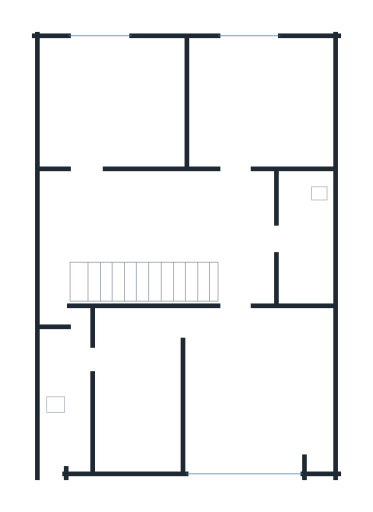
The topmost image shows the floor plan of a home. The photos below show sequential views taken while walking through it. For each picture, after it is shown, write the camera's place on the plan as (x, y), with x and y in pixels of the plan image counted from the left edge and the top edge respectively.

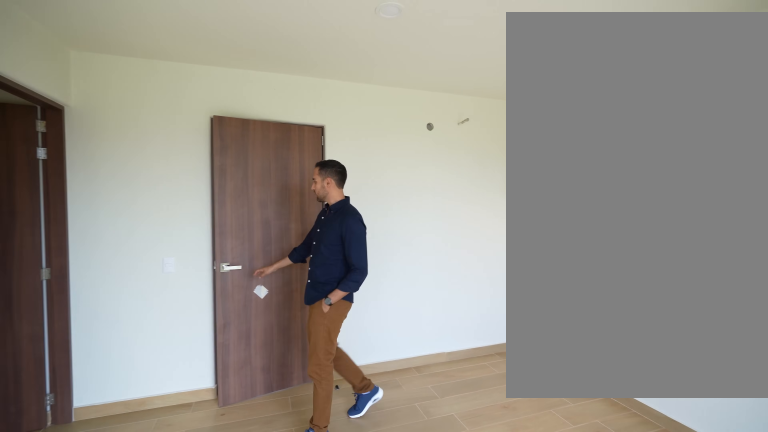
(201, 454)
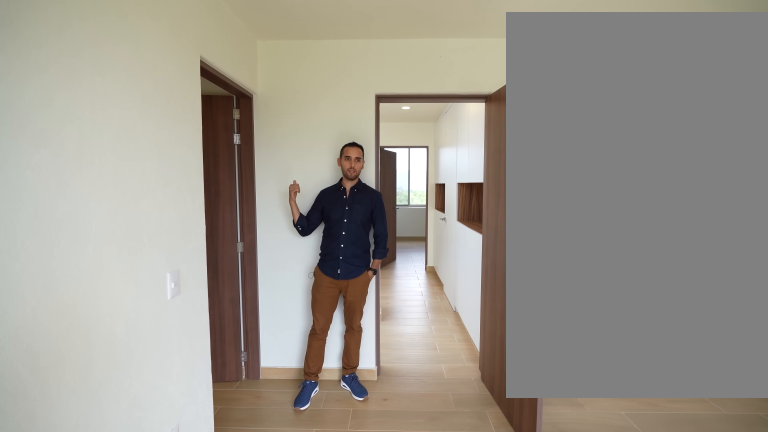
(227, 459)
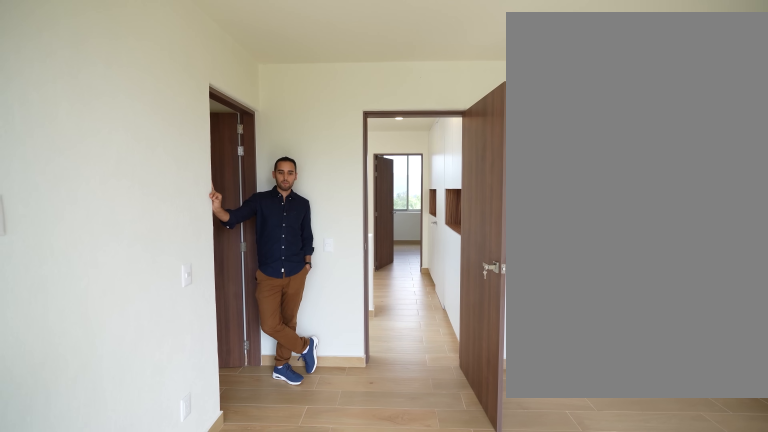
(230, 459)
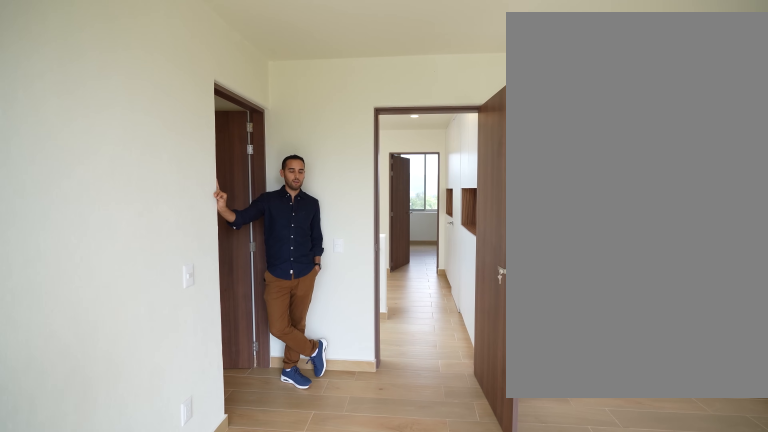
(230, 459)
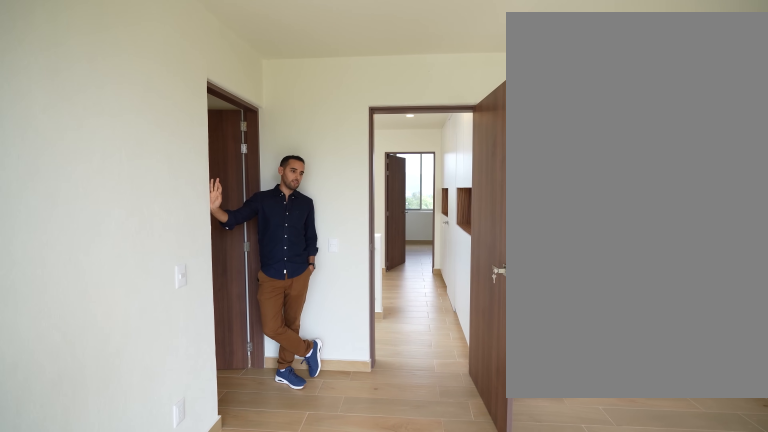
(230, 459)
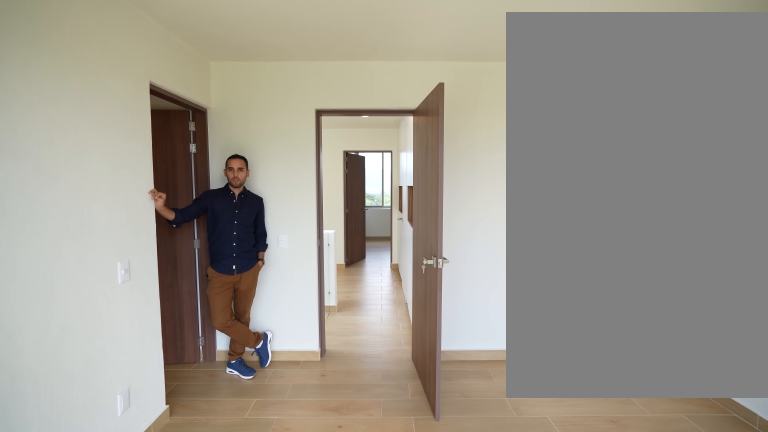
(232, 459)
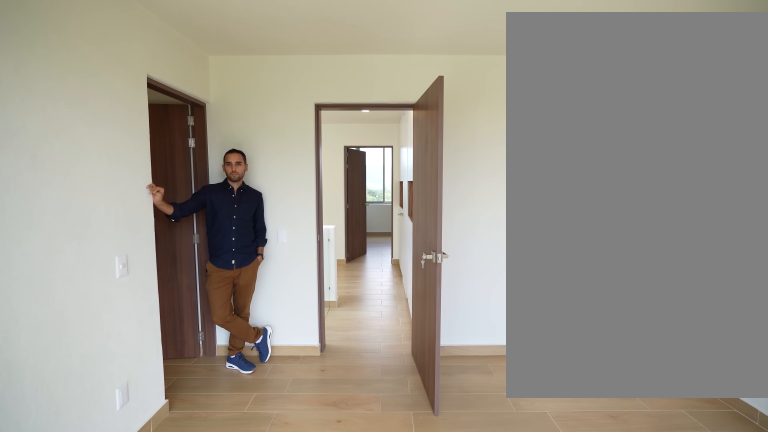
(236, 453)
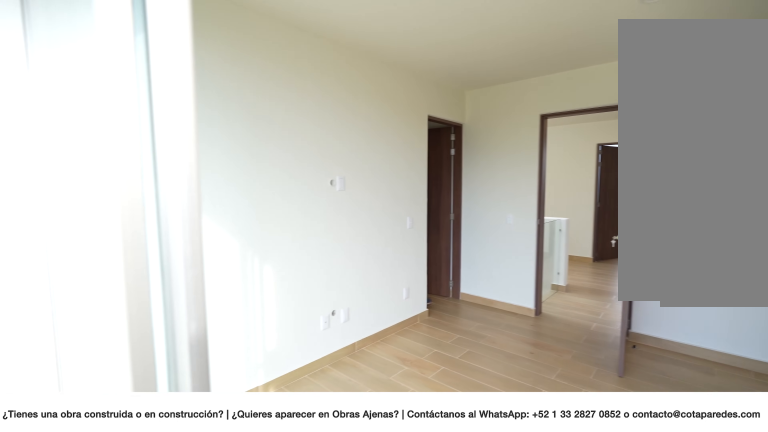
(282, 449)
